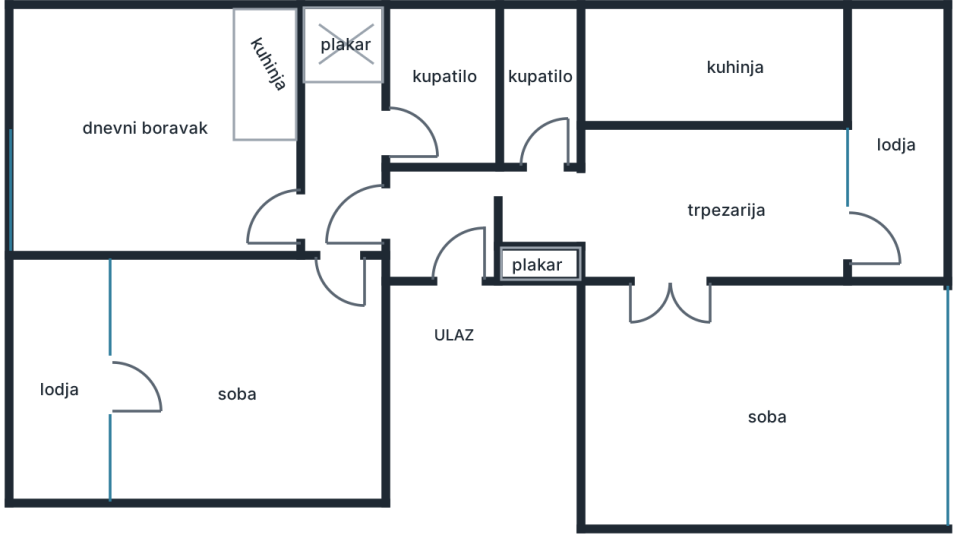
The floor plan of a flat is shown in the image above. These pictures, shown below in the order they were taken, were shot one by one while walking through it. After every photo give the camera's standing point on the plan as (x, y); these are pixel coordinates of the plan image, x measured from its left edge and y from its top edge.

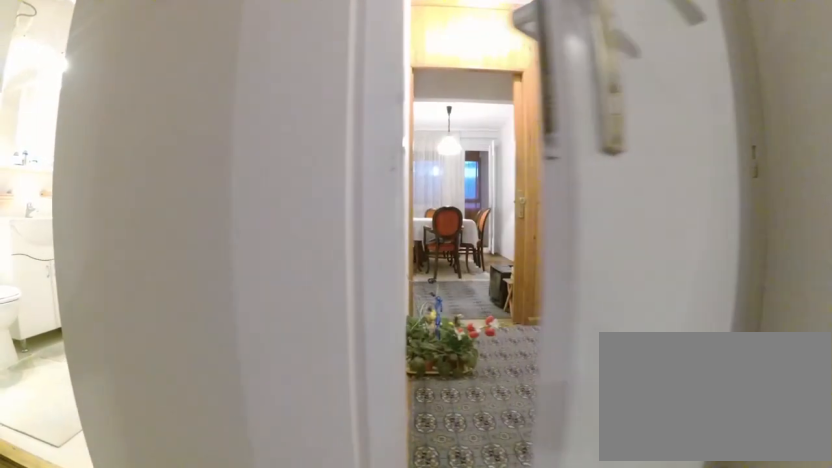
(330, 228)
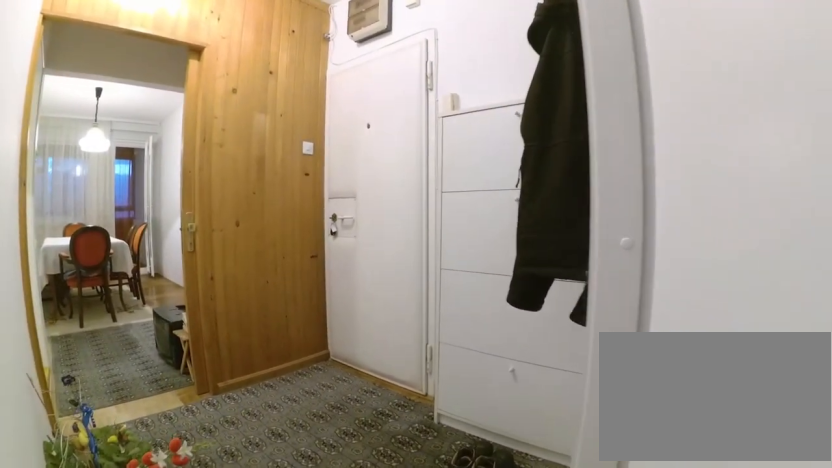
(358, 218)
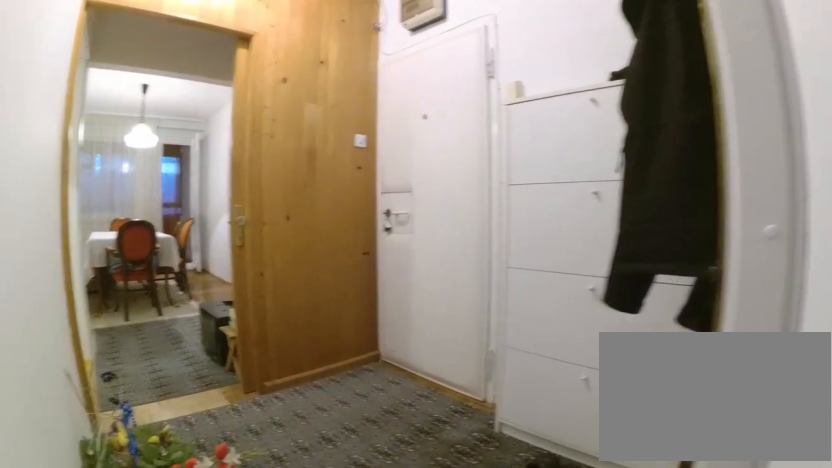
(362, 219)
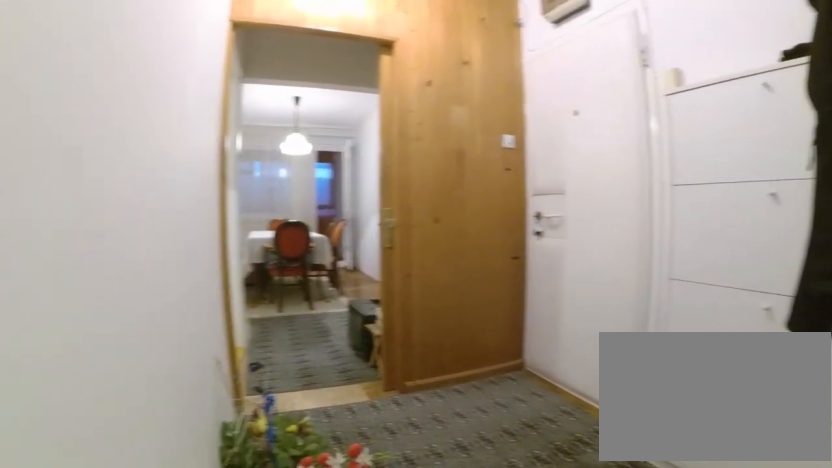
(366, 220)
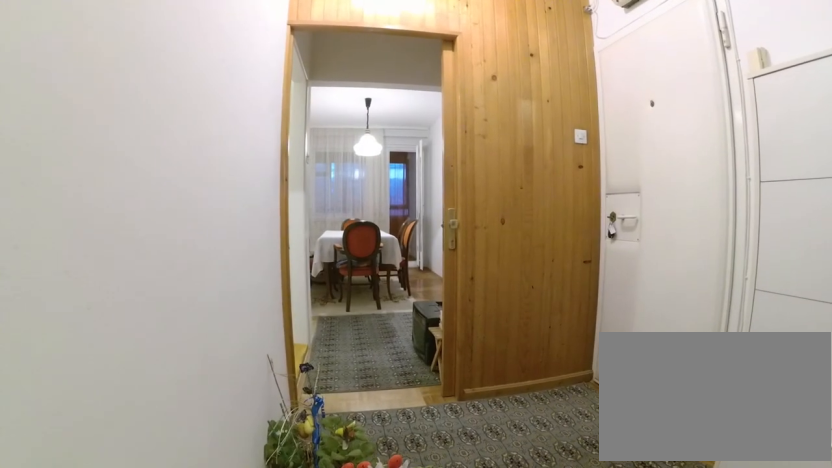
(368, 220)
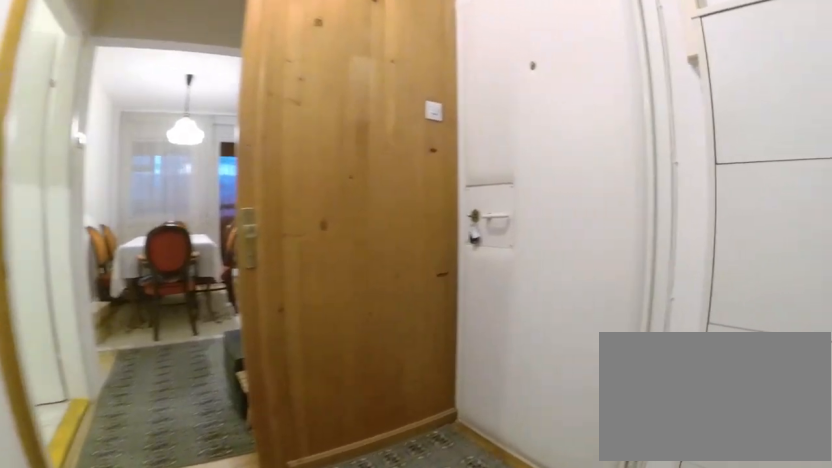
(403, 225)
